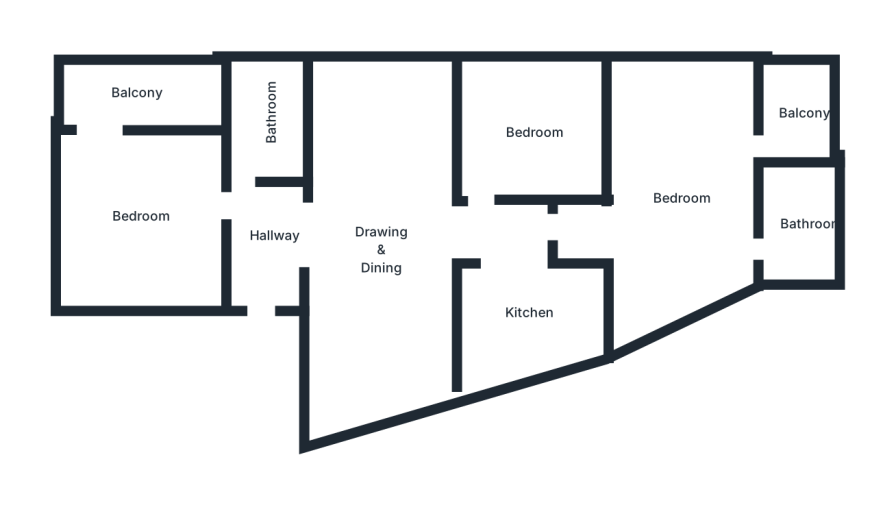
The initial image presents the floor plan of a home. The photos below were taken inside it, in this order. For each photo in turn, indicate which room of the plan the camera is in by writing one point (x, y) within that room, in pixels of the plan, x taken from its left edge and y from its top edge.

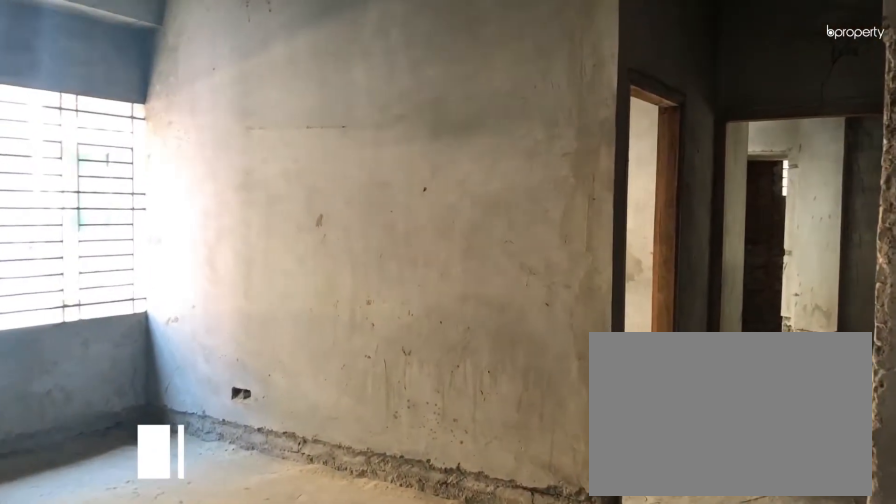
(381, 249)
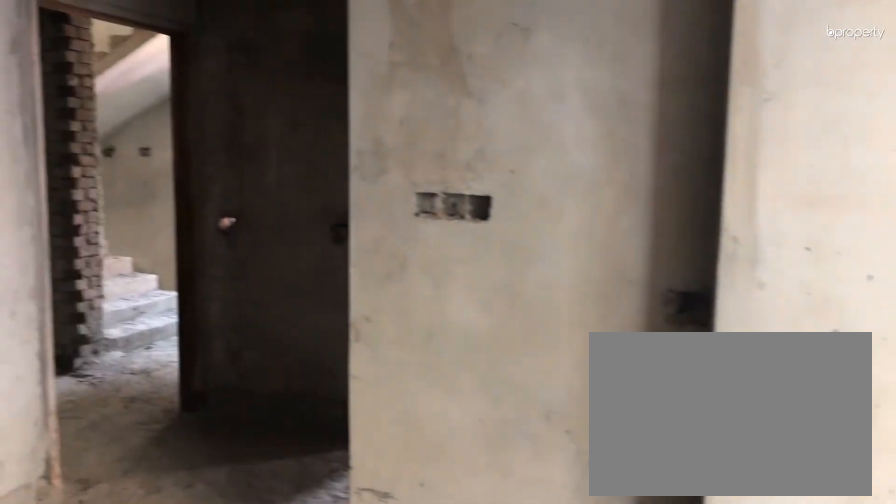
(381, 249)
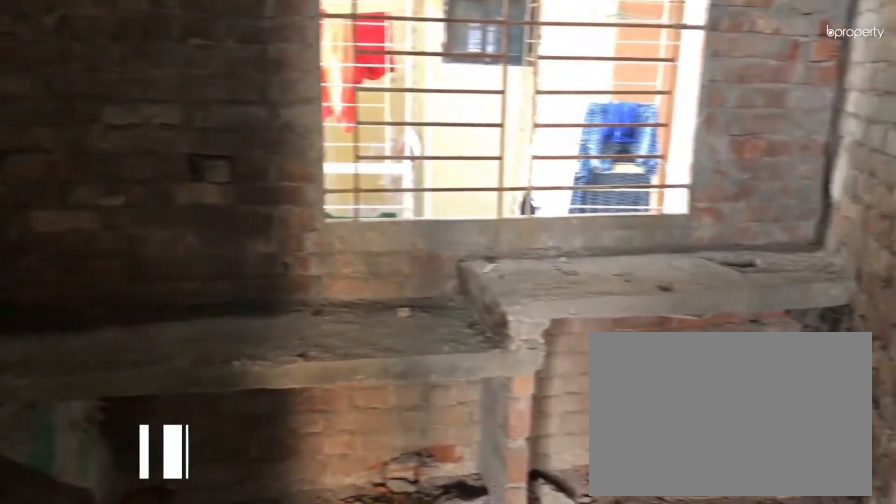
(538, 322)
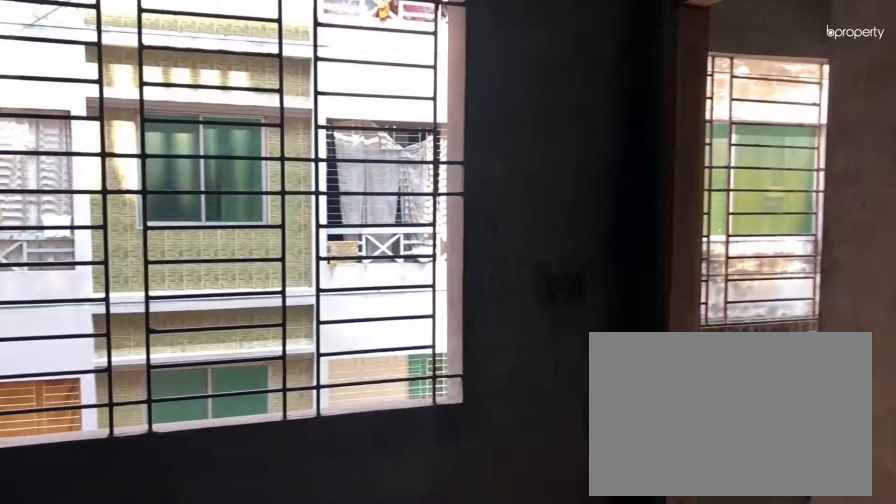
(681, 198)
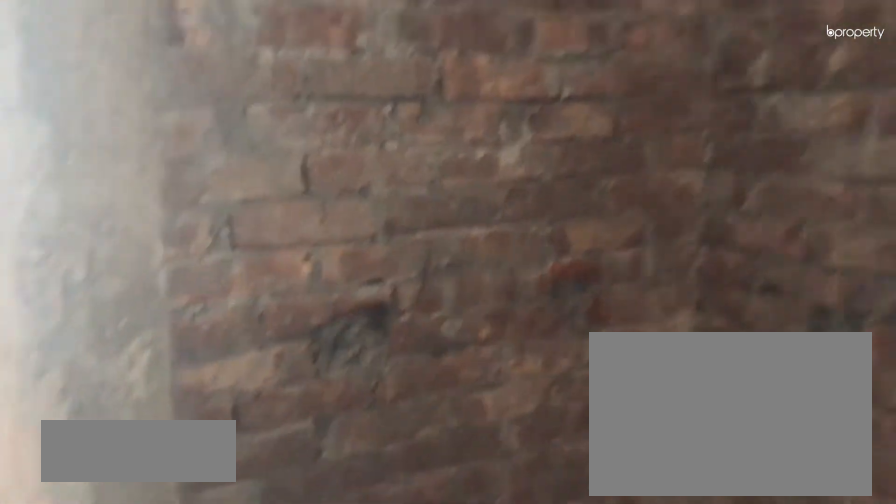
(801, 231)
